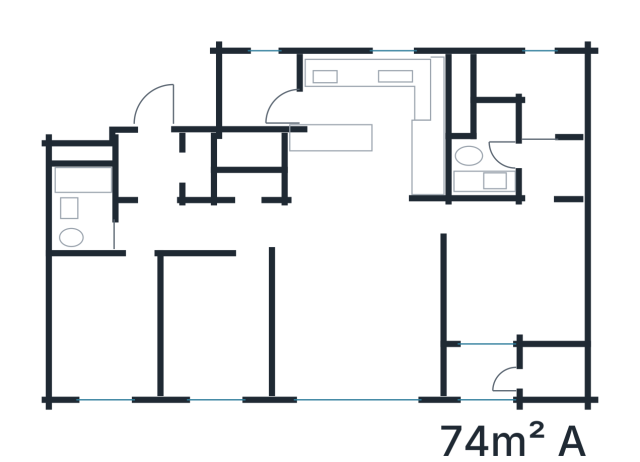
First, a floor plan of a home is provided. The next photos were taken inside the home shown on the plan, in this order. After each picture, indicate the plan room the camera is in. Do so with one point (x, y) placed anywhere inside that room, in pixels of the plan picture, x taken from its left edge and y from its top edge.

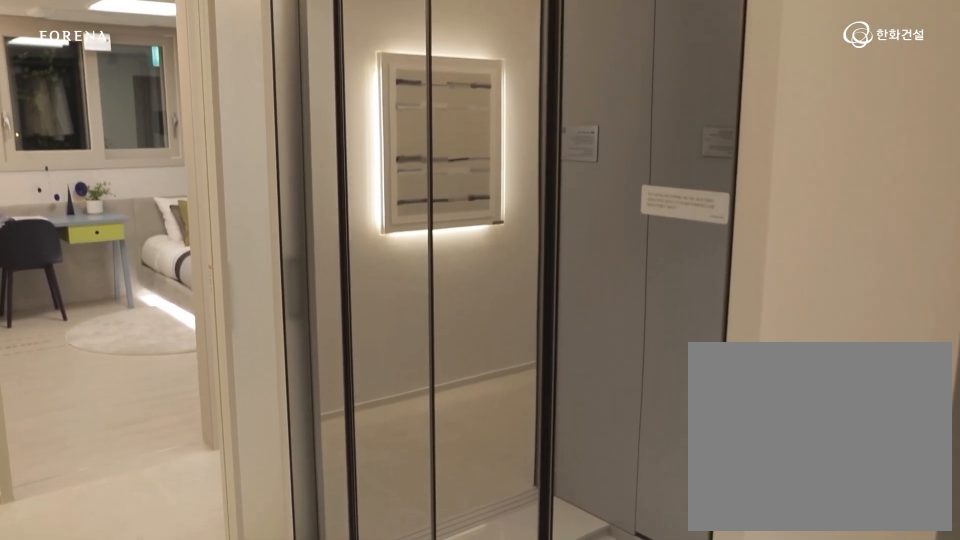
(156, 164)
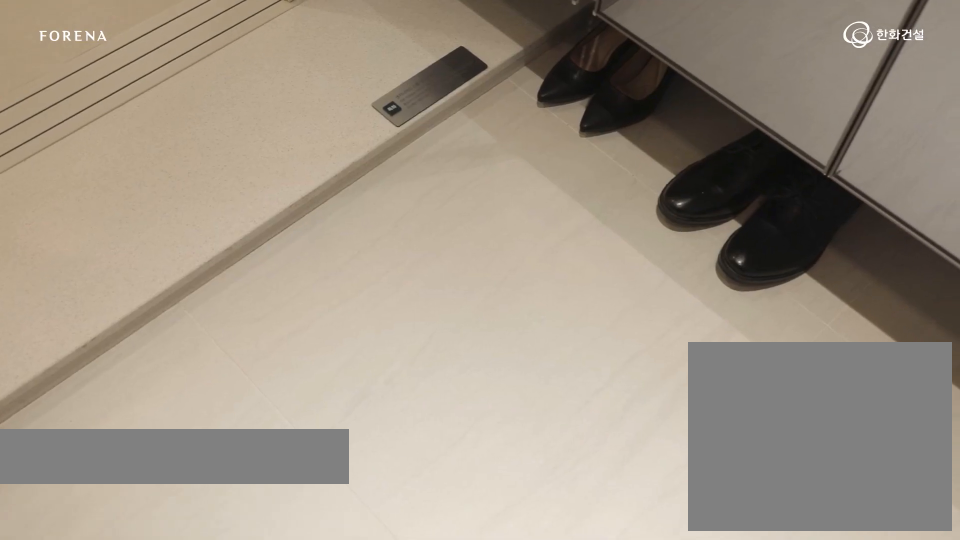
(156, 164)
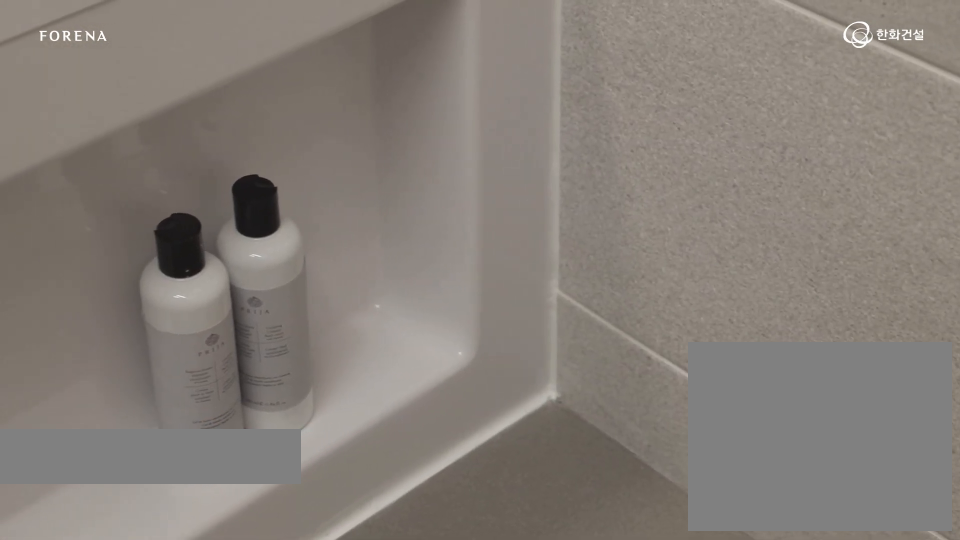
(107, 231)
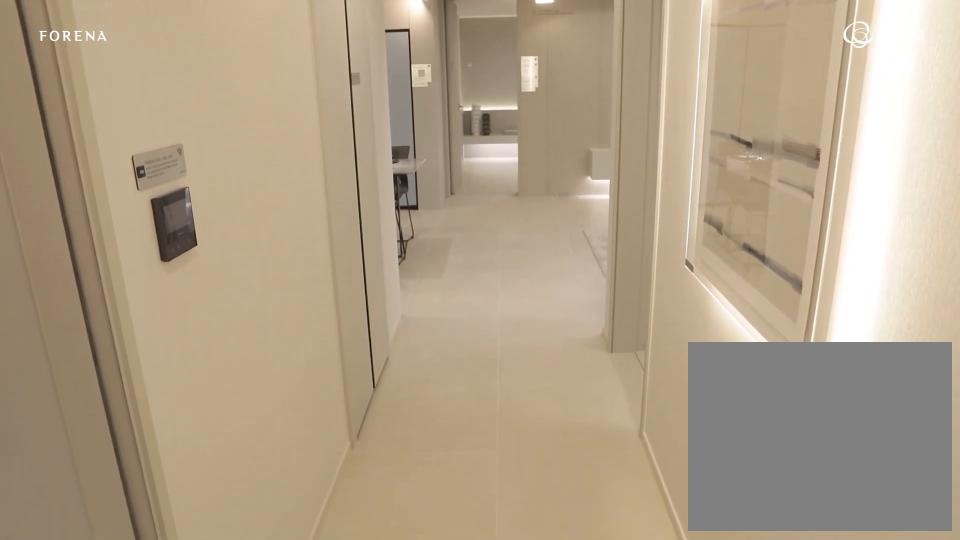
(228, 227)
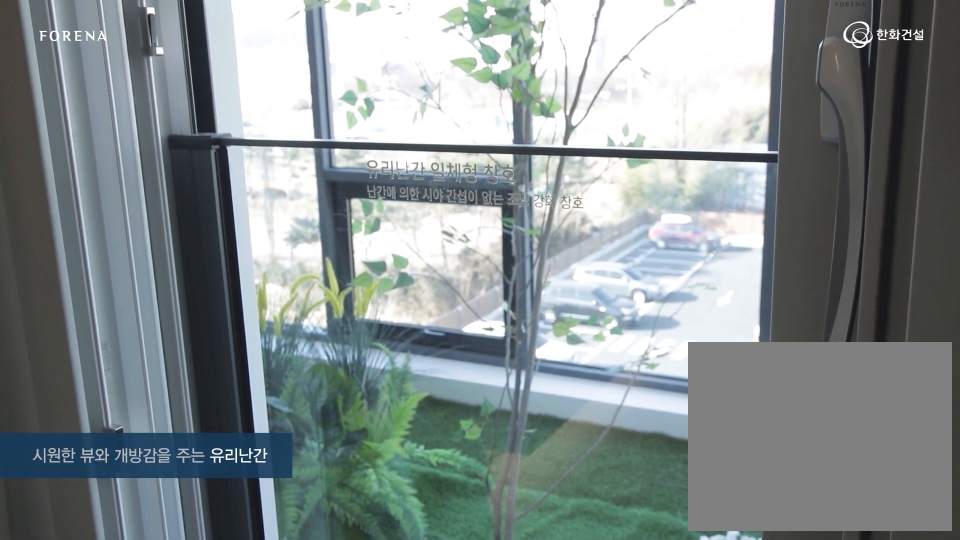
(363, 308)
